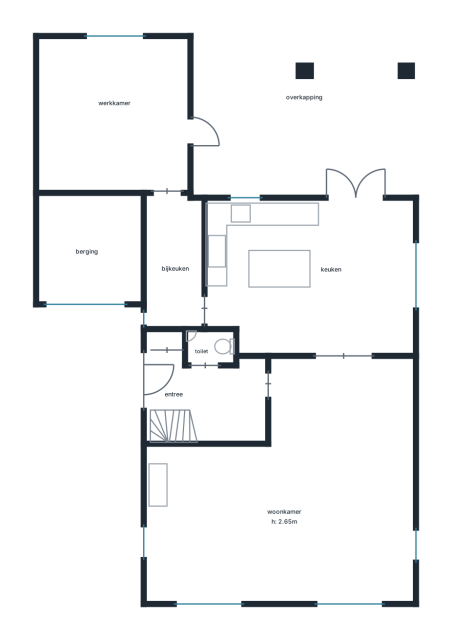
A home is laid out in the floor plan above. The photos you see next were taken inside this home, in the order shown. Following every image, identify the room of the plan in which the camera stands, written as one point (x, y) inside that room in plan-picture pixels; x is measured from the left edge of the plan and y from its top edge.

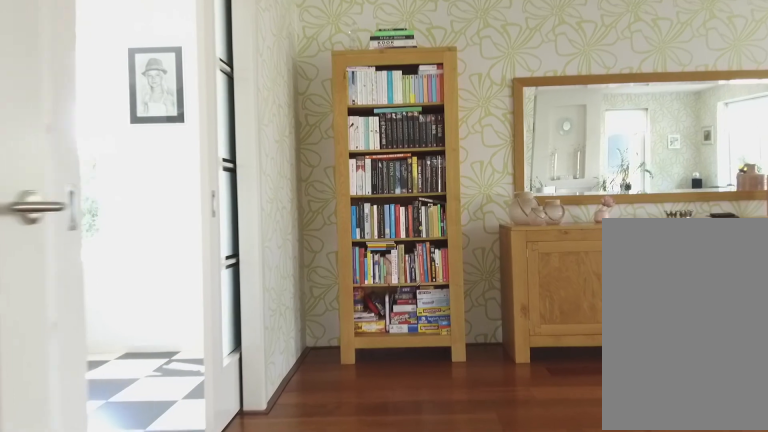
(297, 496)
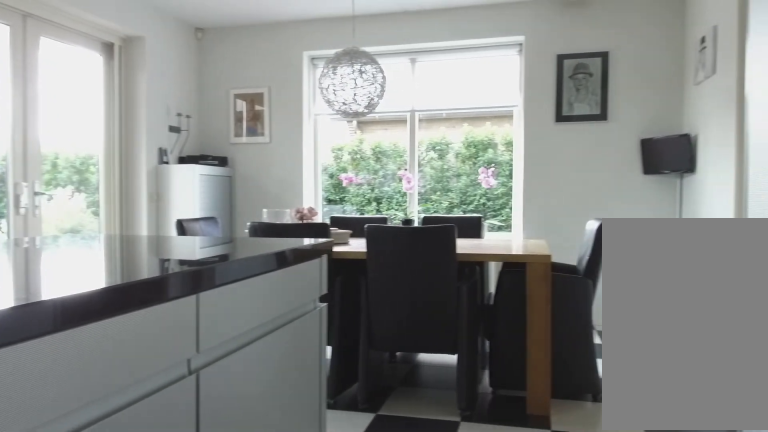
(329, 281)
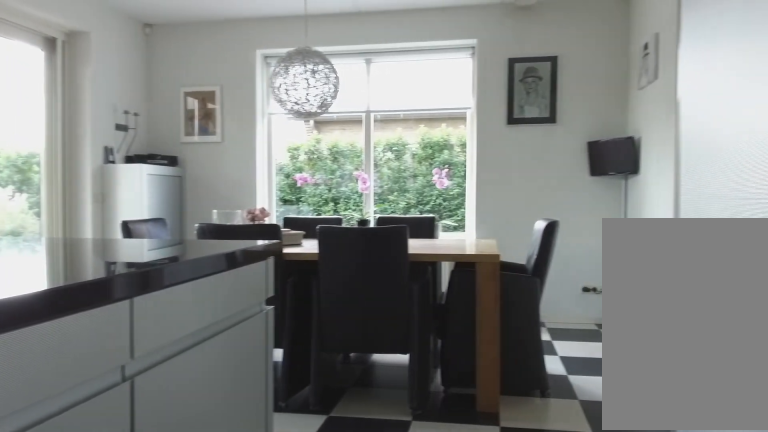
(329, 281)
